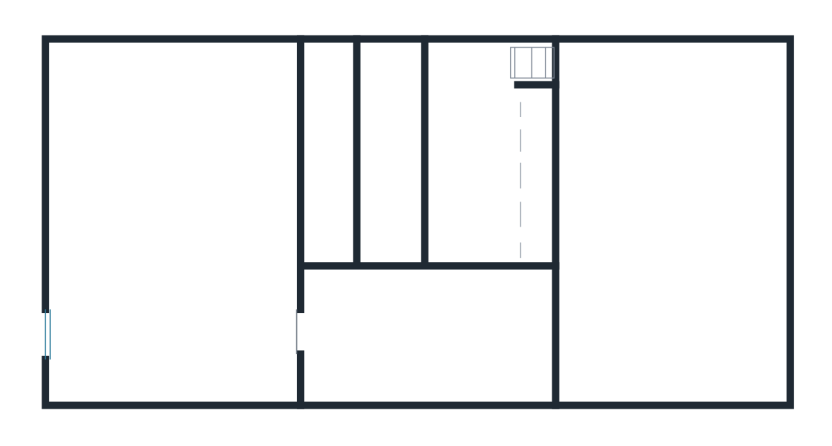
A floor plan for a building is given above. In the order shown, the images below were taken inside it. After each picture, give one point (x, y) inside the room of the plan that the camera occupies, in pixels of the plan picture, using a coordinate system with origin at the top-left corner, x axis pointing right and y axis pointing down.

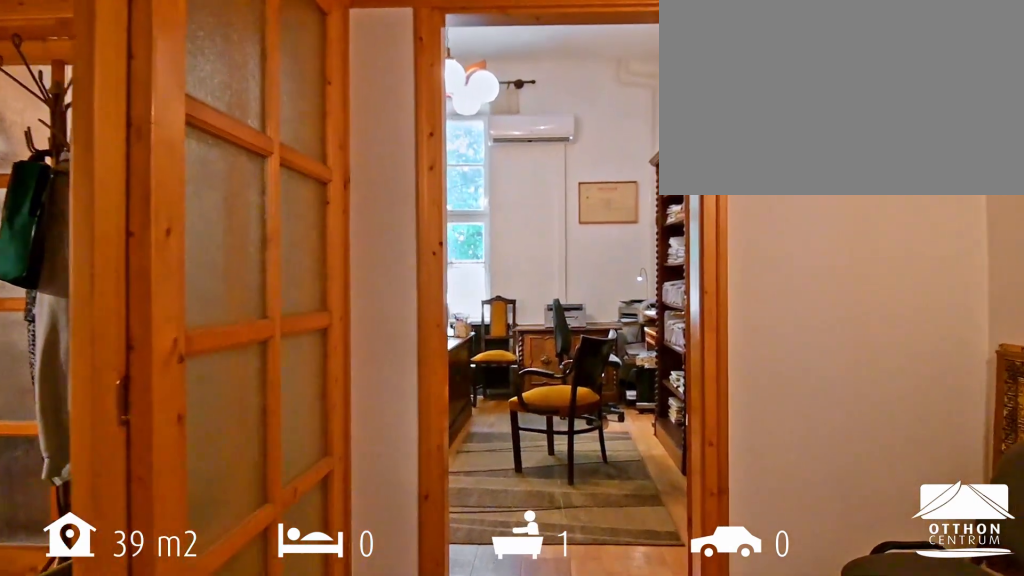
(428, 341)
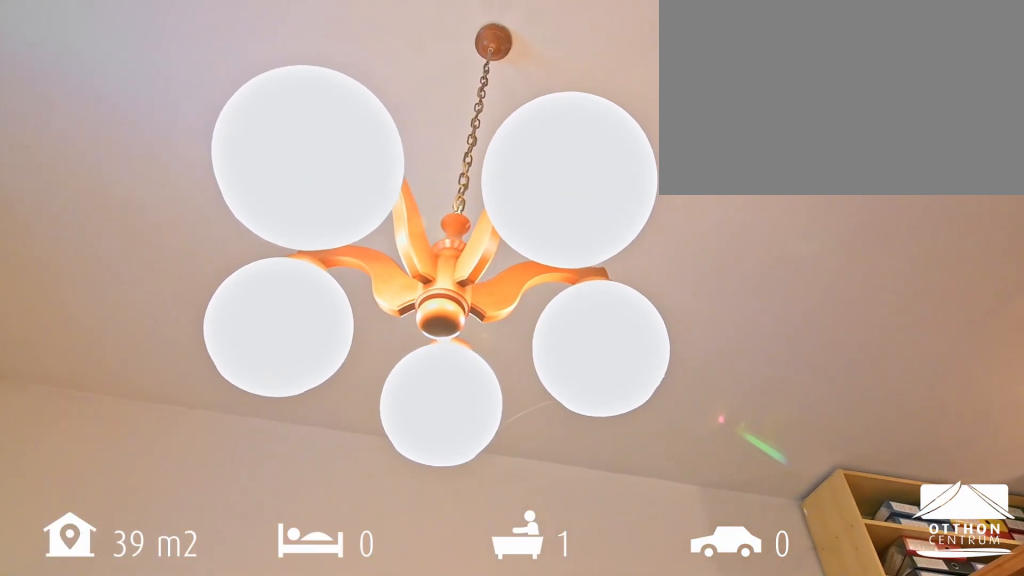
(677, 216)
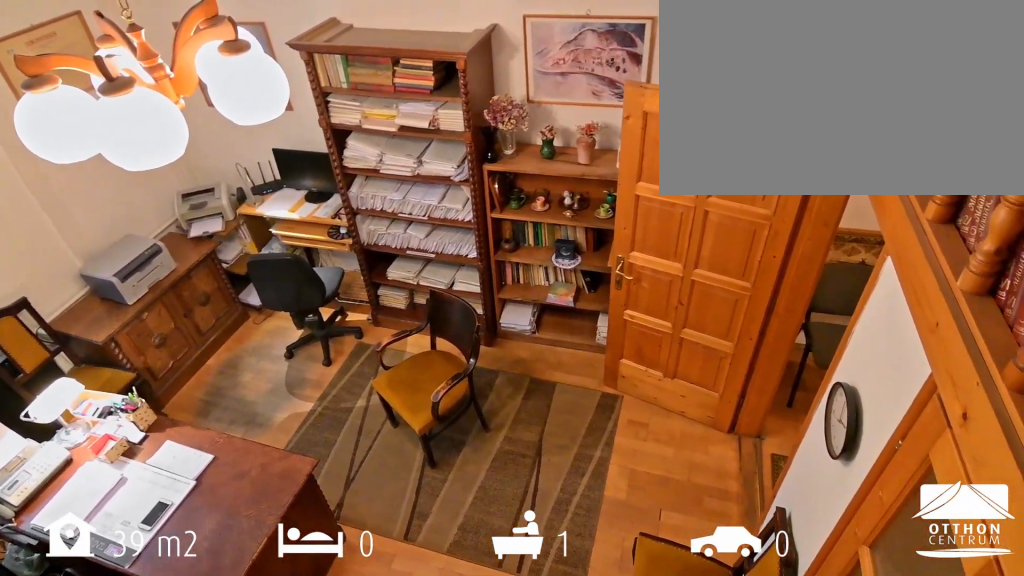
(677, 216)
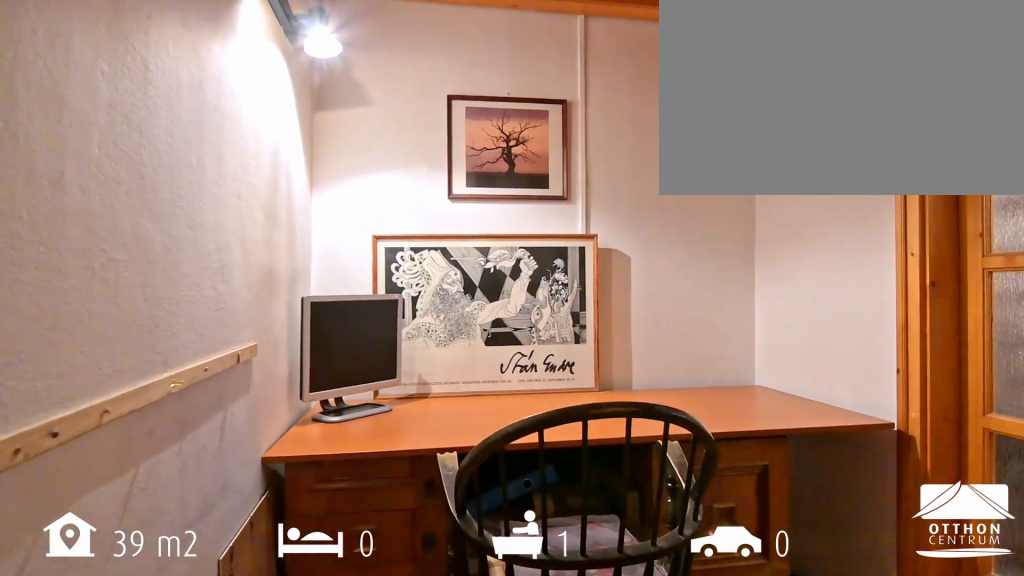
(479, 165)
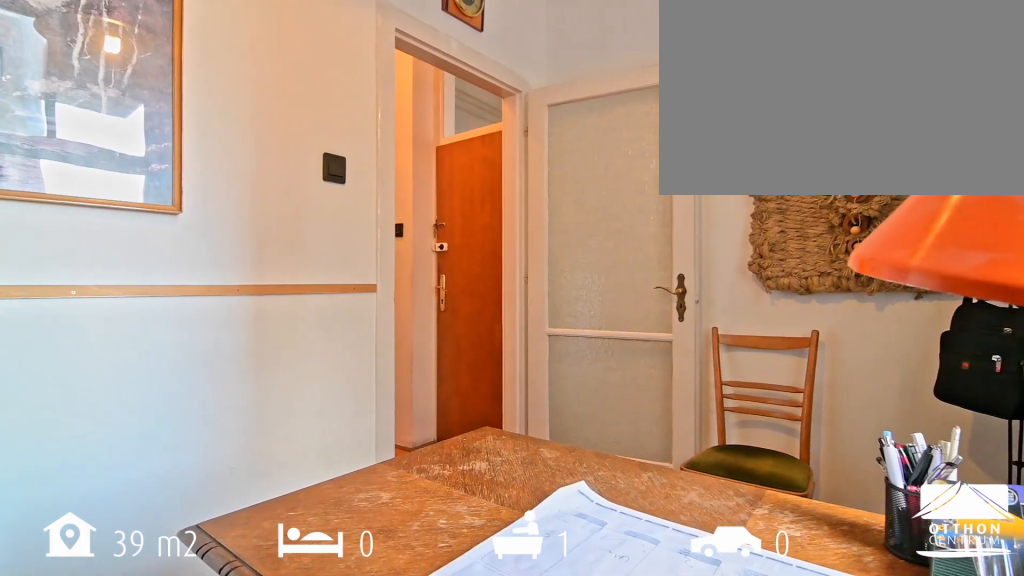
(173, 219)
